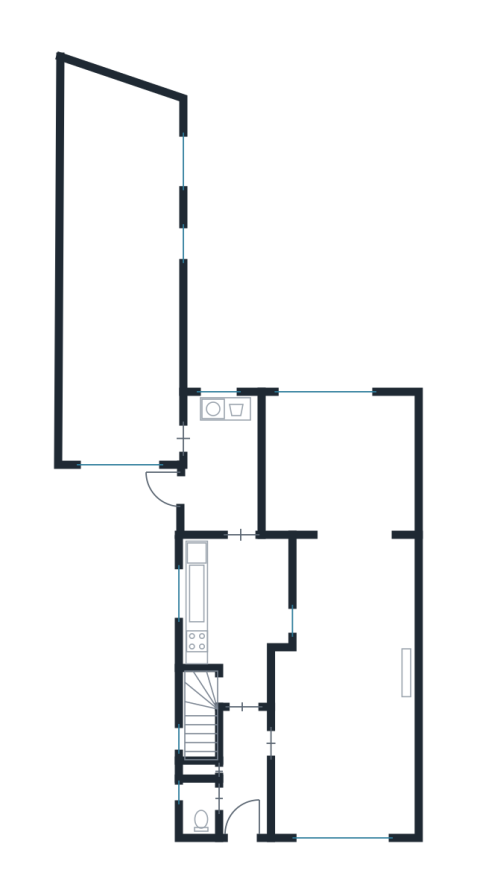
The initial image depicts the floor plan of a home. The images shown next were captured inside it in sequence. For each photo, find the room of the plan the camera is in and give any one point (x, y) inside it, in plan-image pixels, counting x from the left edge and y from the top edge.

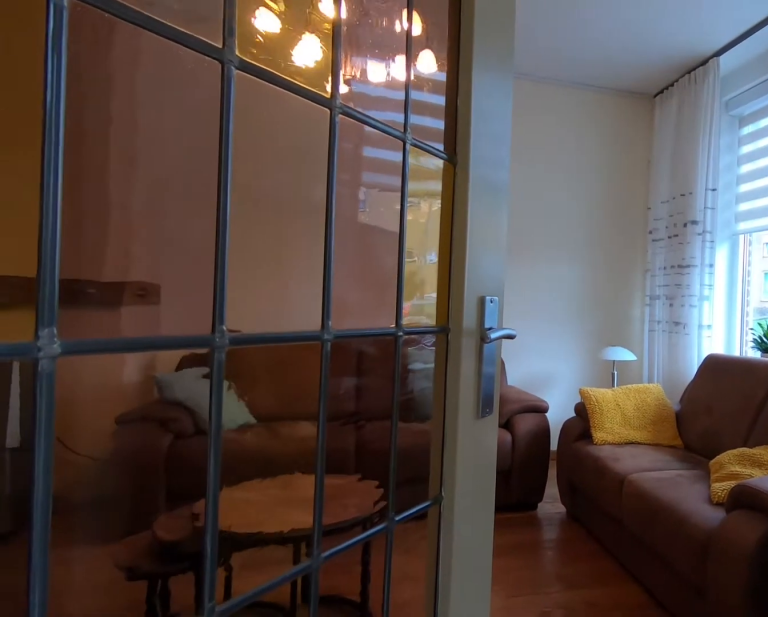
(244, 768)
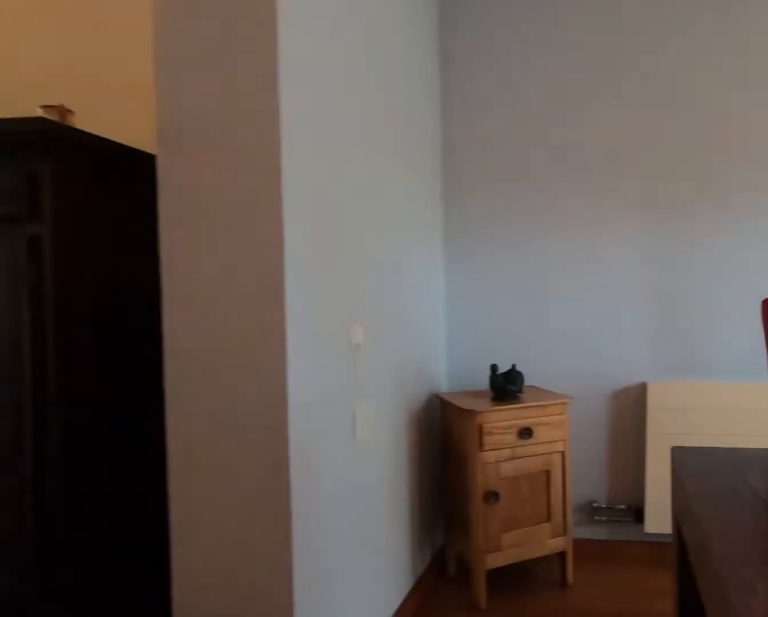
(338, 464)
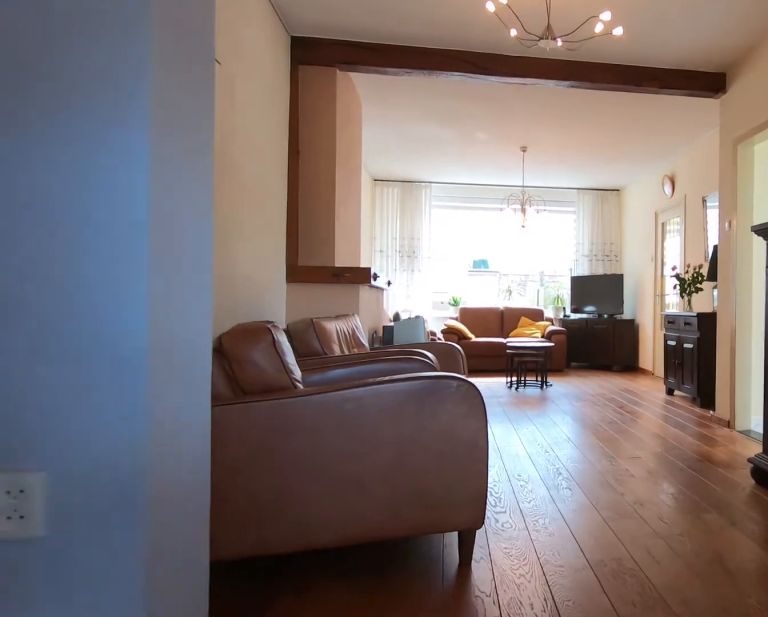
(338, 464)
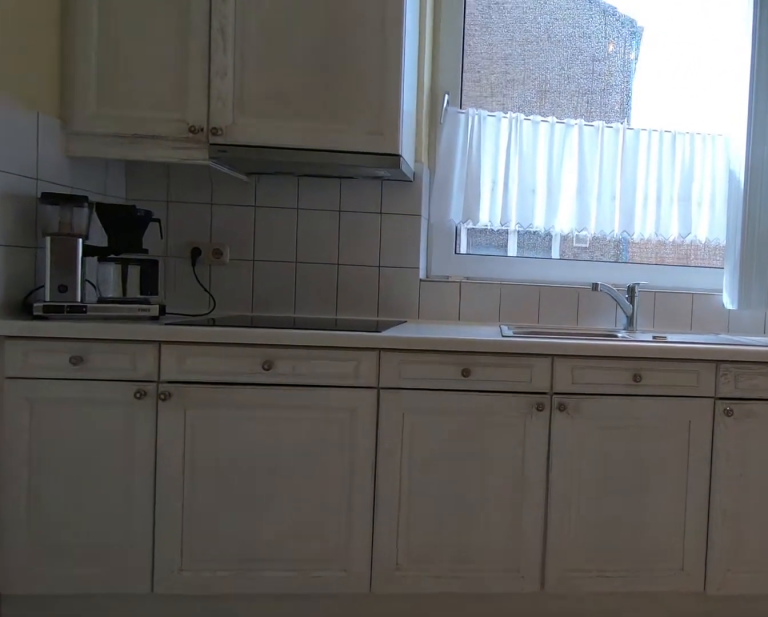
(247, 613)
